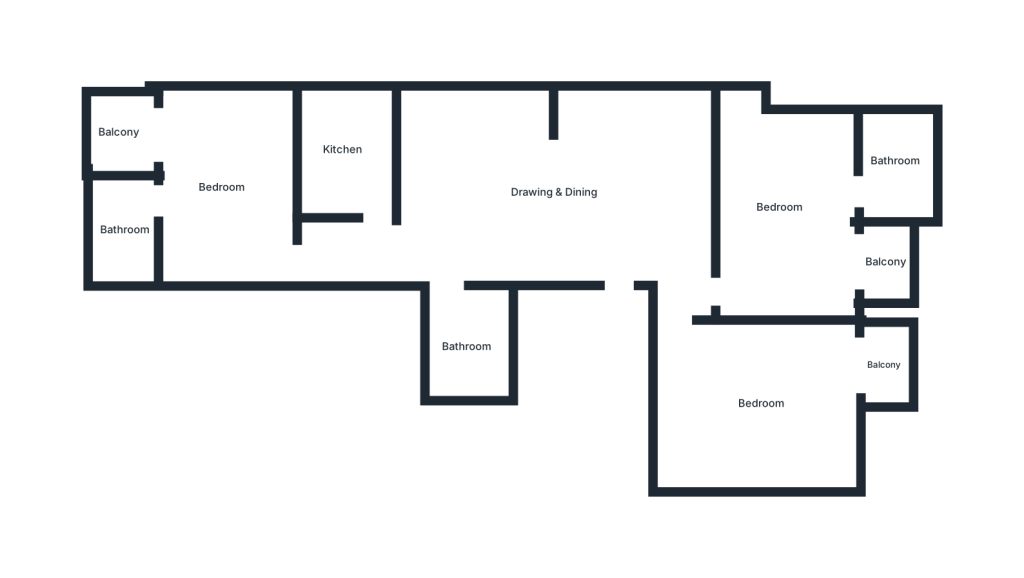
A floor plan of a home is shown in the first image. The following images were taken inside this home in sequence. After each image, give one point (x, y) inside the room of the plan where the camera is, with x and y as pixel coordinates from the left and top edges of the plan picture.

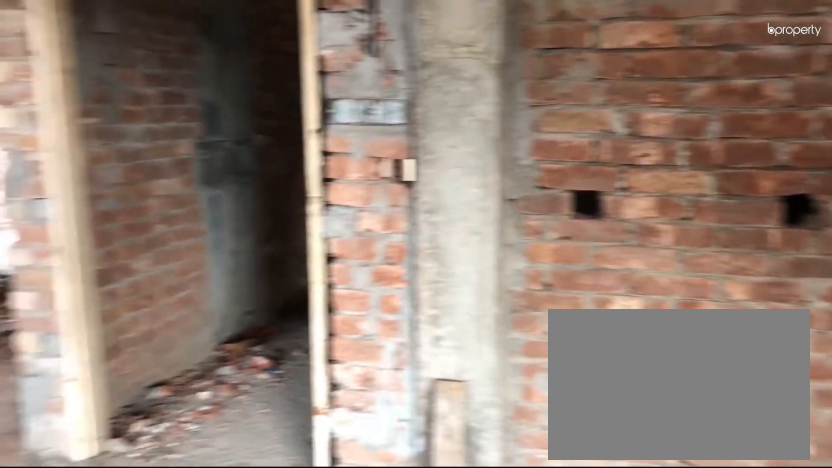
(550, 189)
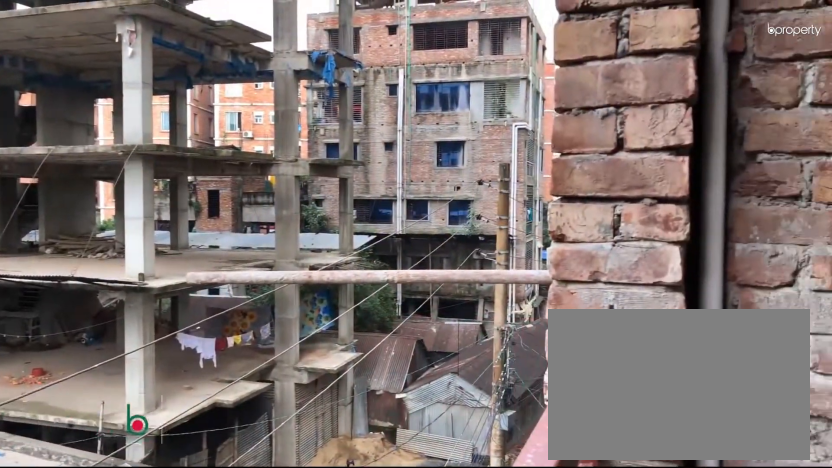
(886, 260)
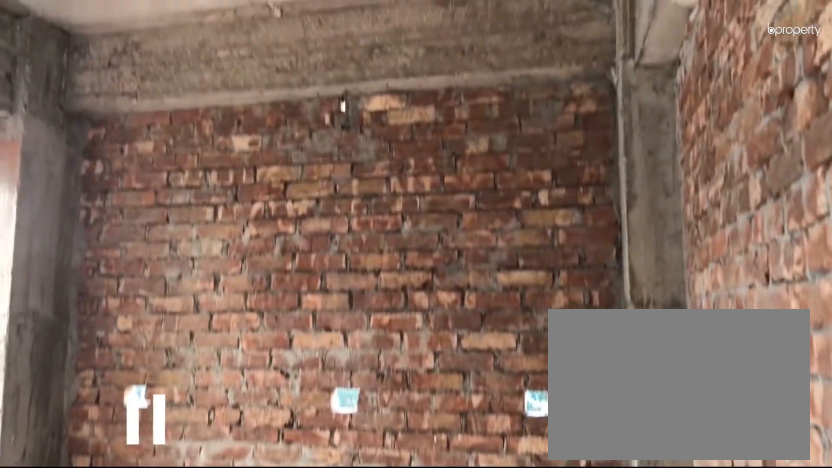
(216, 190)
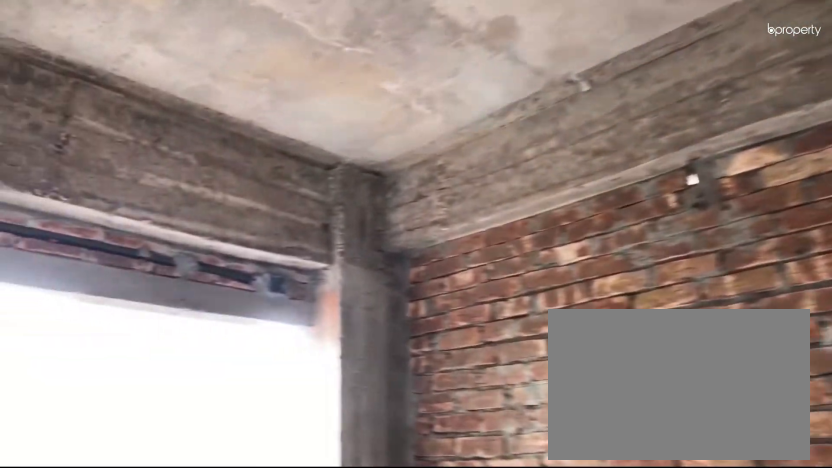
(216, 190)
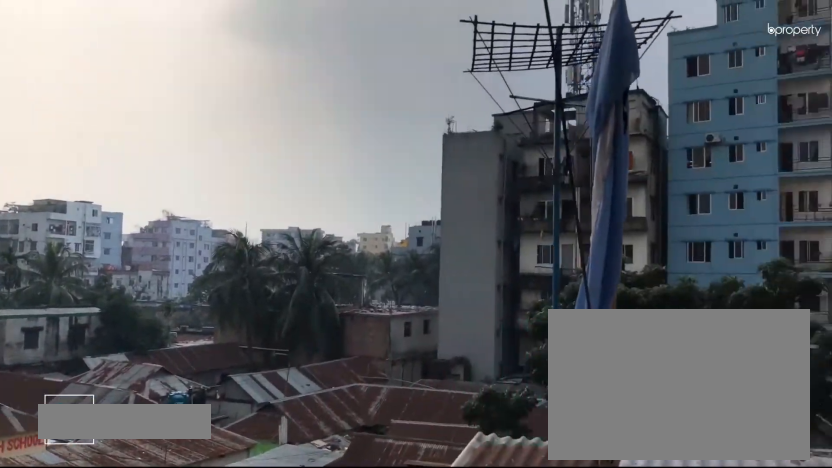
(120, 133)
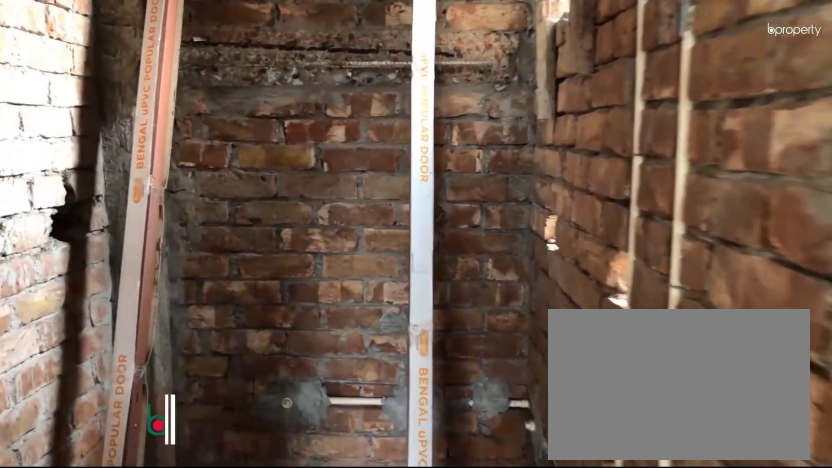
(468, 345)
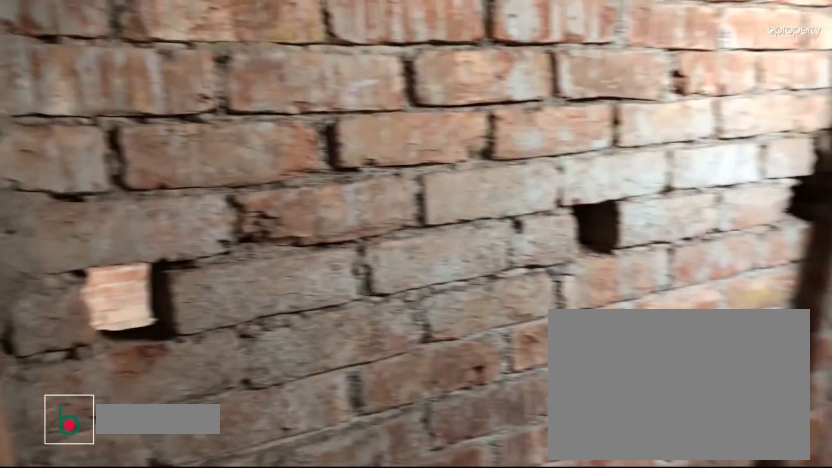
(468, 345)
